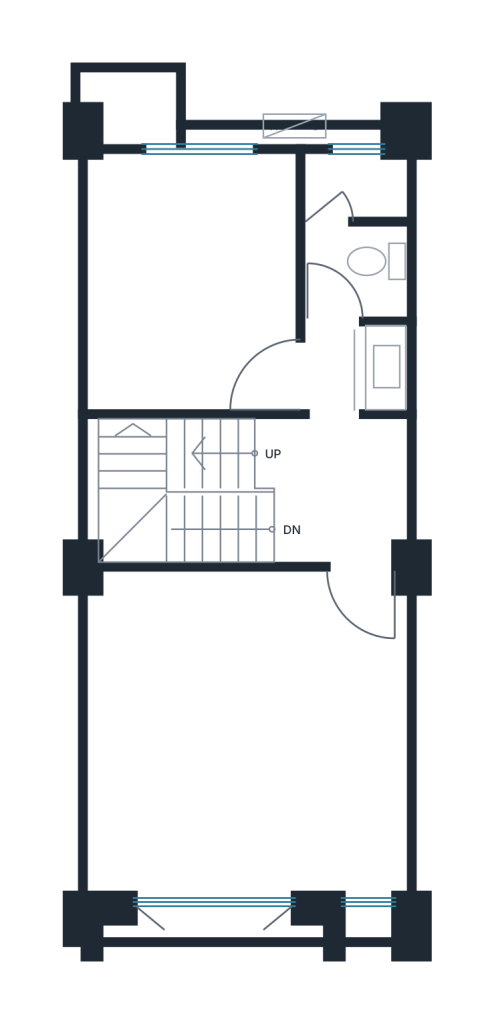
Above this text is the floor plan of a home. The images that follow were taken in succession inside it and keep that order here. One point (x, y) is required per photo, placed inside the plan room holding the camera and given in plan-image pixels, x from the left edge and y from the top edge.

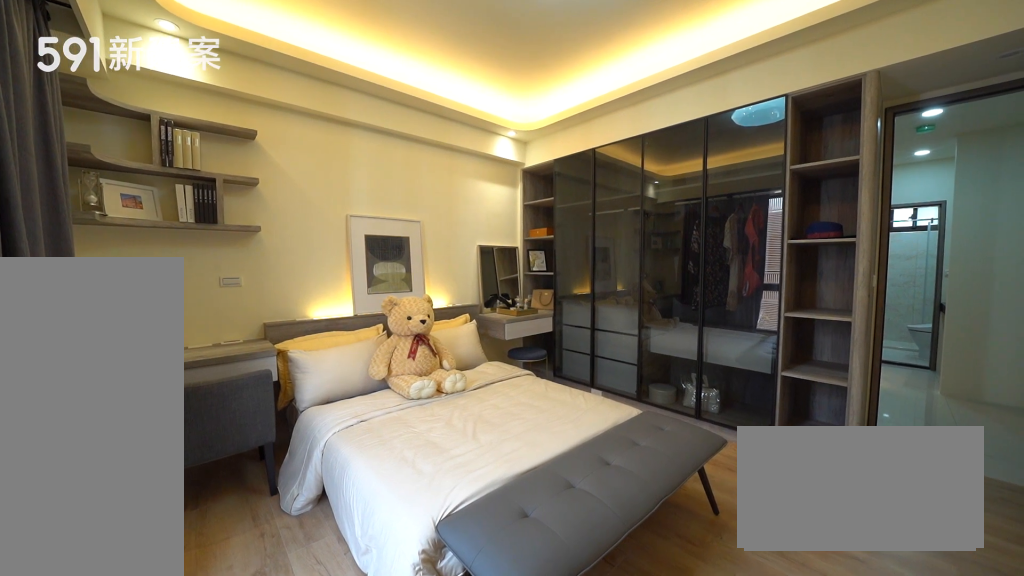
(248, 730)
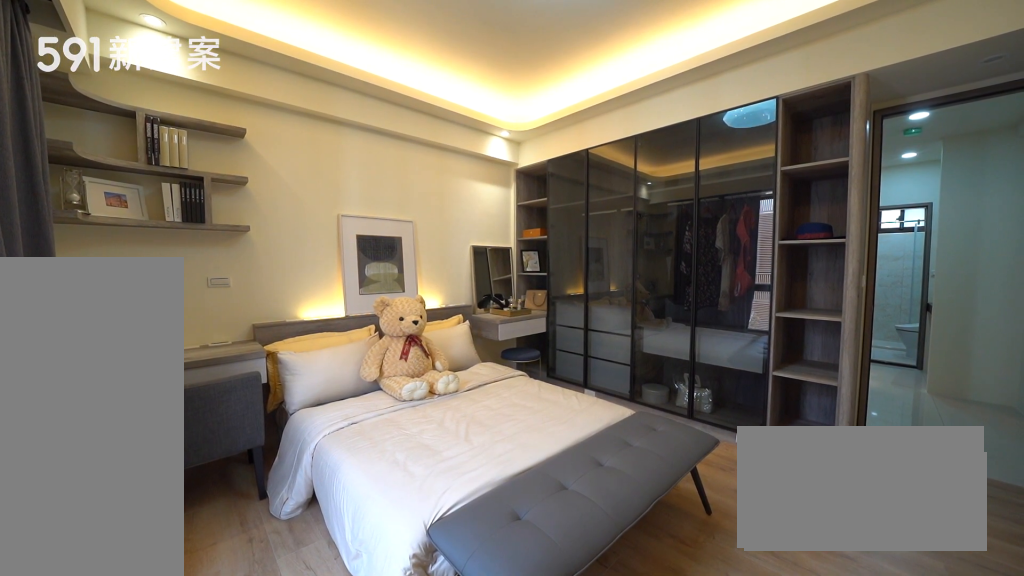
(248, 730)
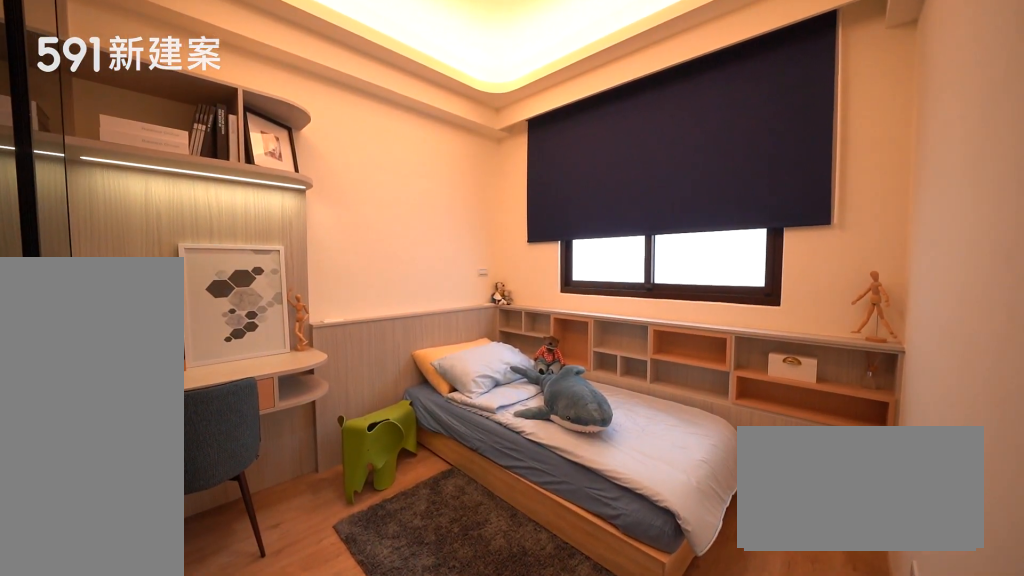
(191, 278)
